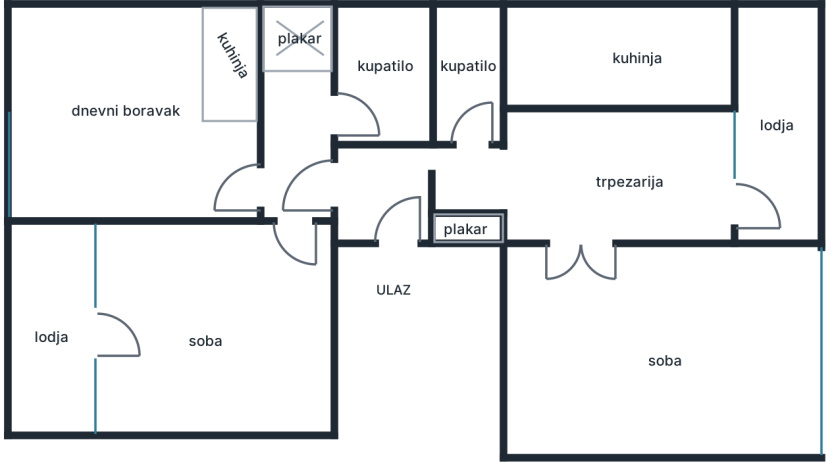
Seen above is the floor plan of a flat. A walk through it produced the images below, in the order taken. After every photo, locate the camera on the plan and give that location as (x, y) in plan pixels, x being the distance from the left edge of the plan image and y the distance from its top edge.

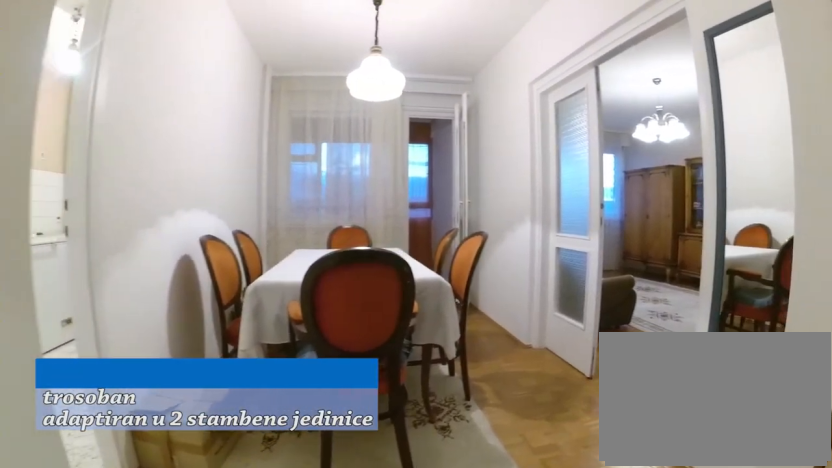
(432, 189)
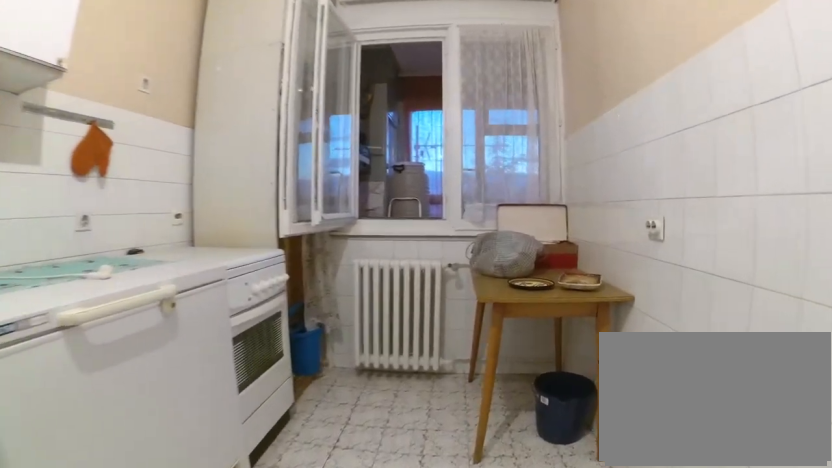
(561, 63)
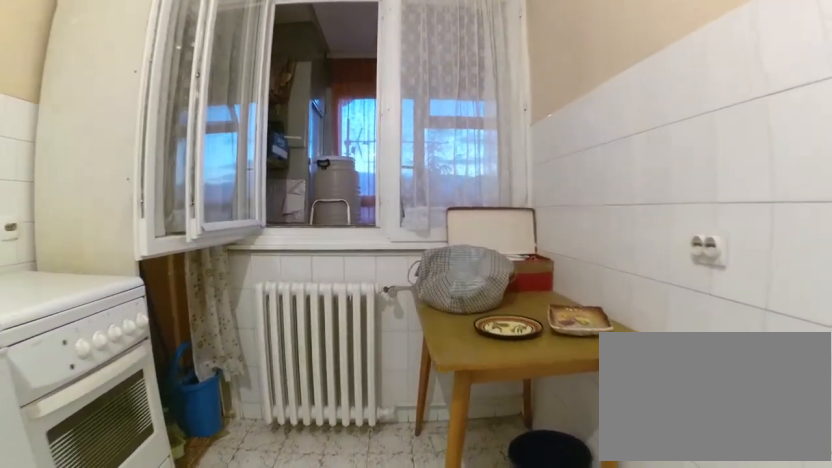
(592, 63)
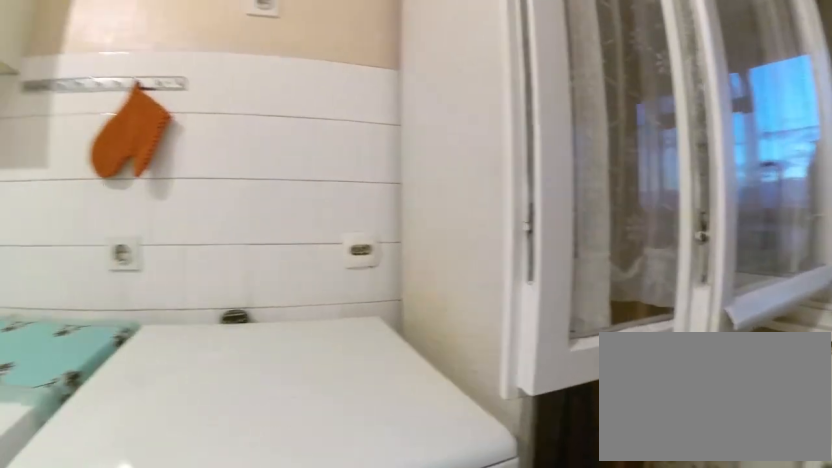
(681, 86)
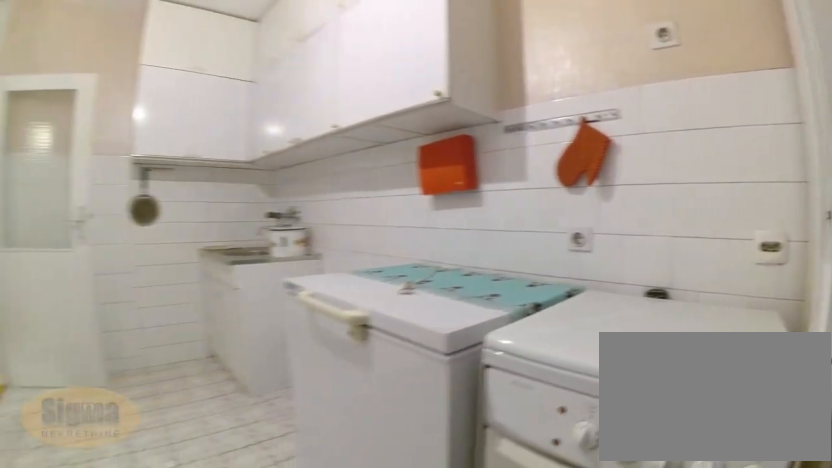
(703, 83)
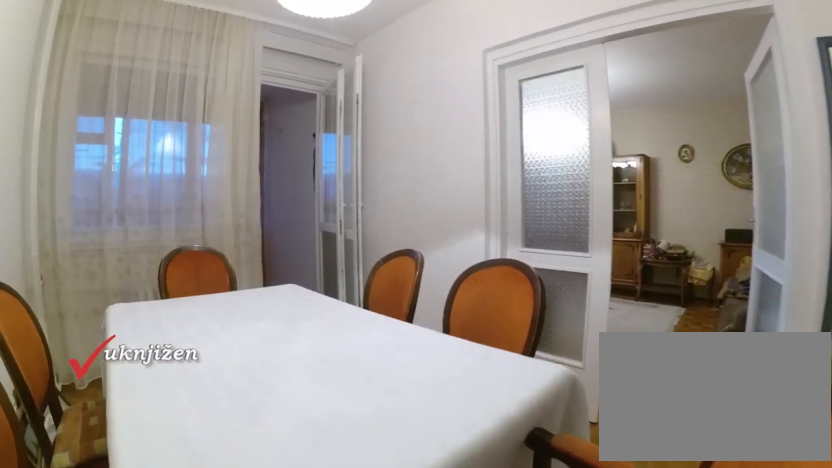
(536, 130)
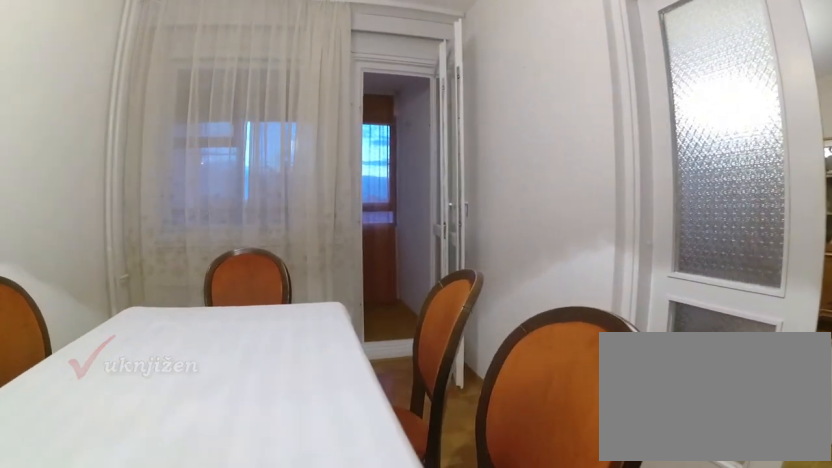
(551, 166)
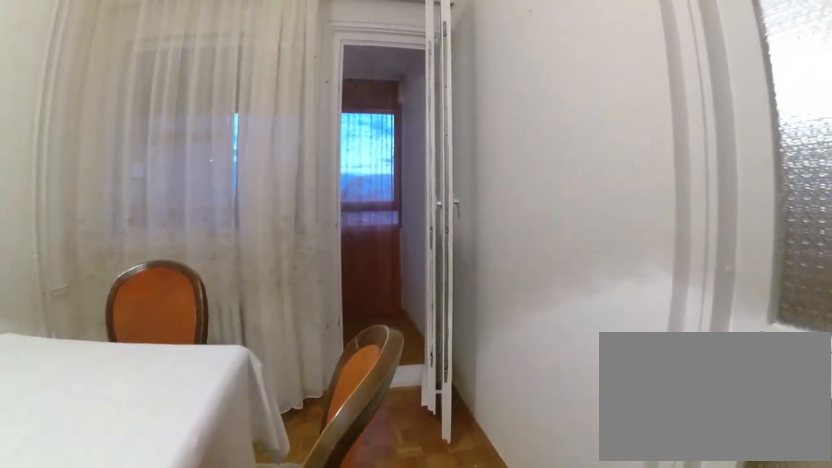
(587, 179)
